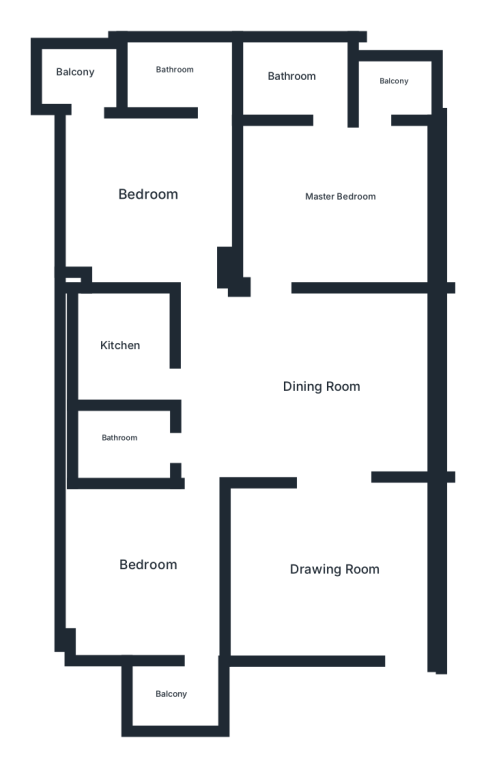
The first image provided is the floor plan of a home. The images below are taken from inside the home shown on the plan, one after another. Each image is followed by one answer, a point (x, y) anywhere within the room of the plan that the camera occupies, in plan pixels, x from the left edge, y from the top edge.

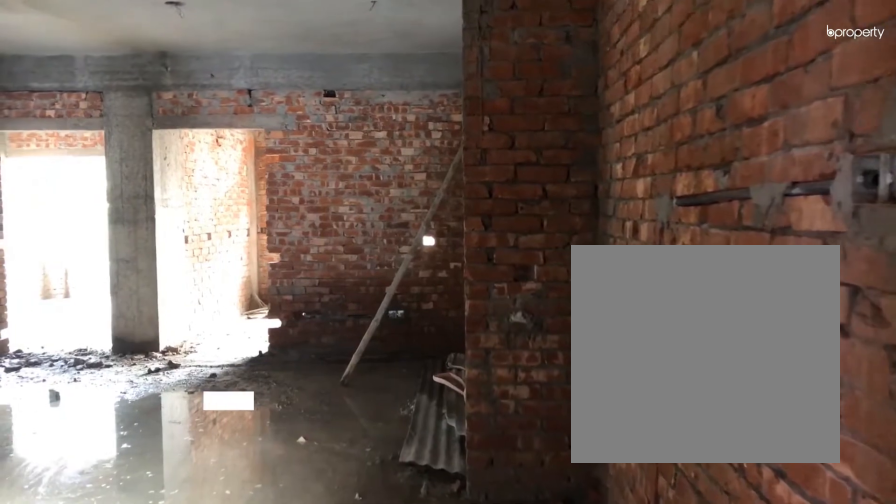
(337, 574)
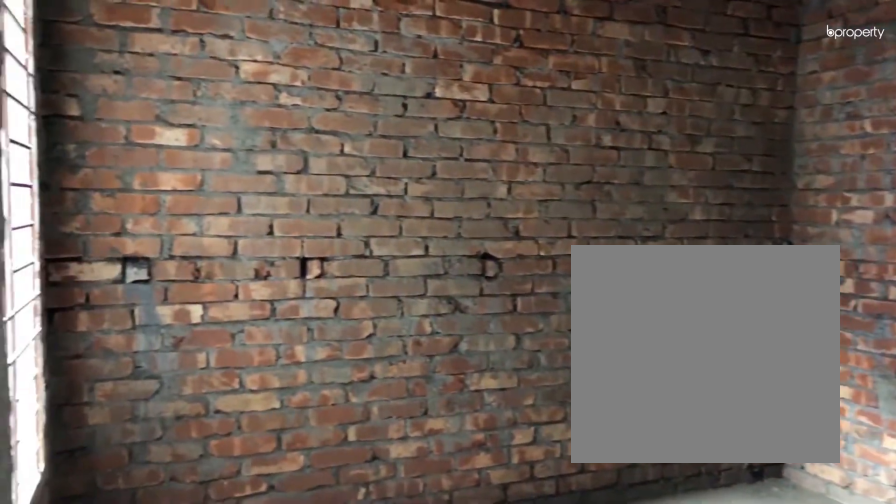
(337, 574)
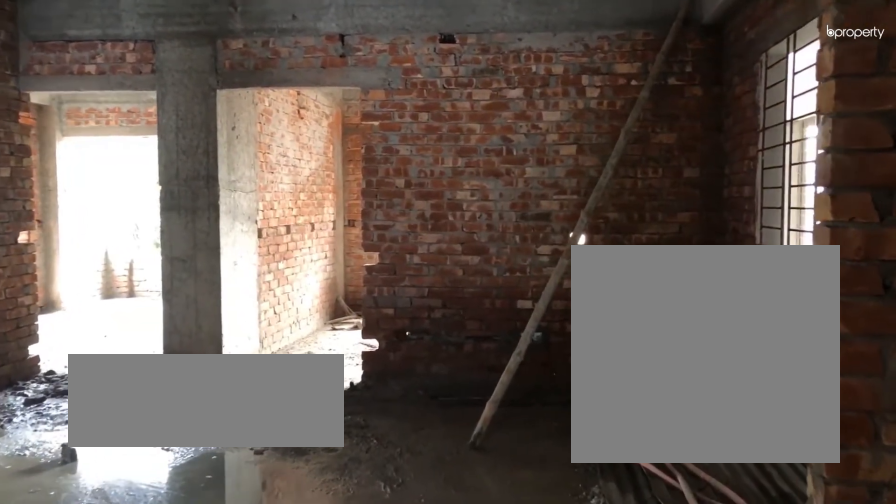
(322, 387)
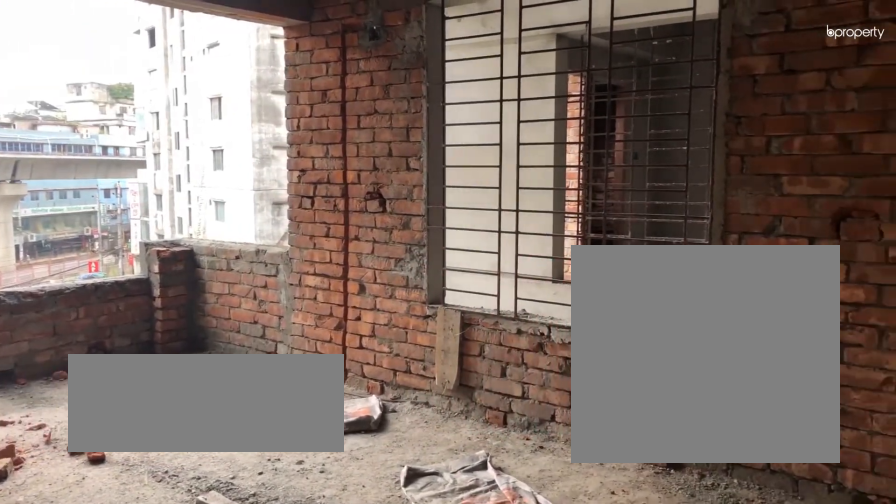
(342, 196)
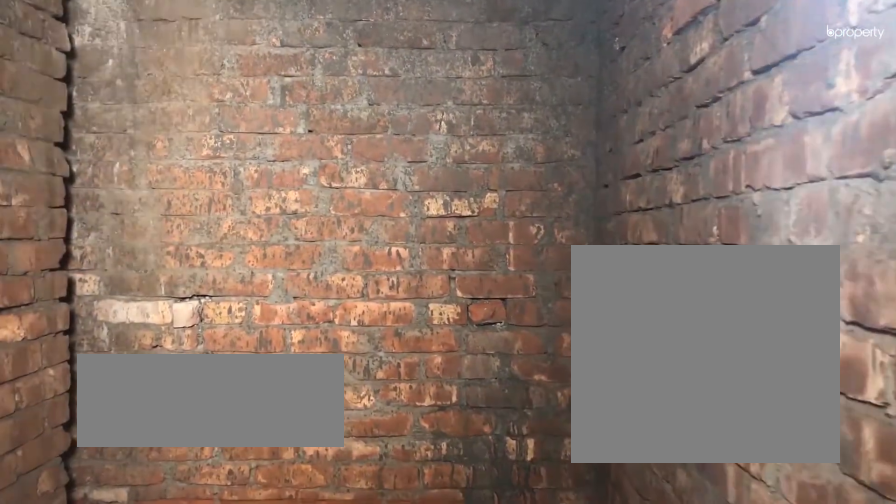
(295, 73)
